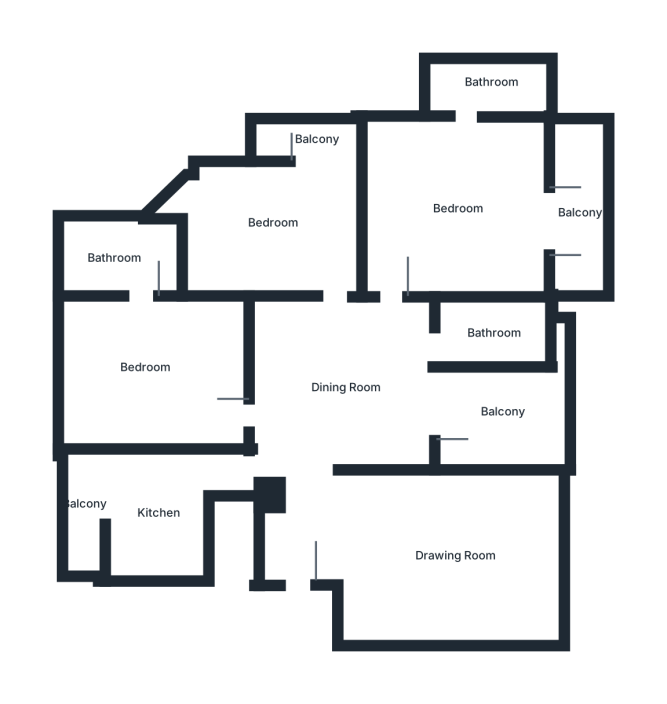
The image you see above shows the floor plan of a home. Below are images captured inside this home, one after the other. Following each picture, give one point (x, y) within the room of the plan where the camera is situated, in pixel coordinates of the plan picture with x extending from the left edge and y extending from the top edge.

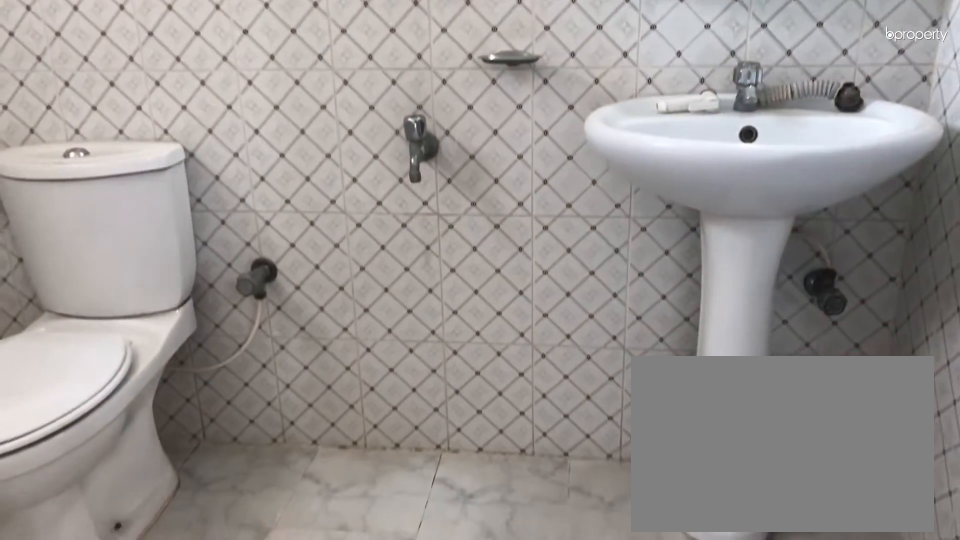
(113, 261)
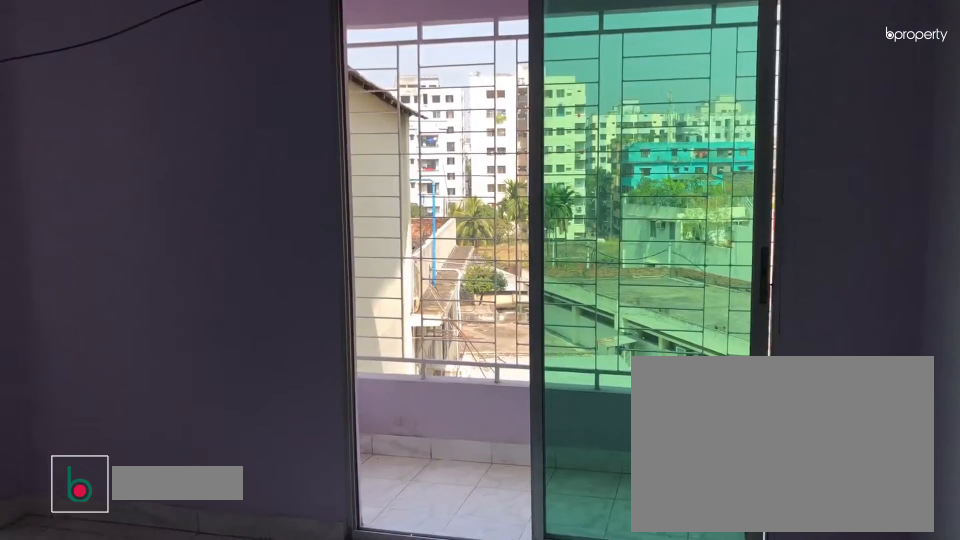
(274, 224)
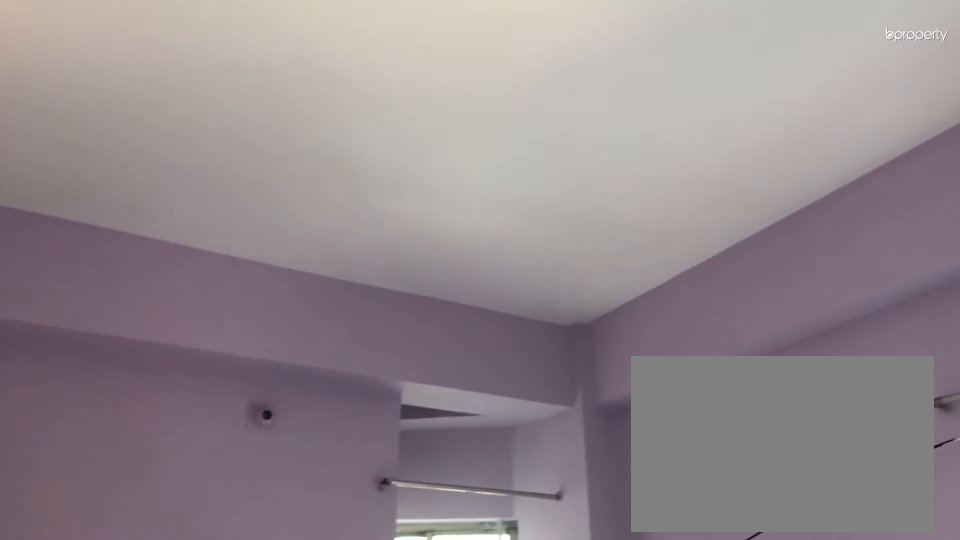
(274, 224)
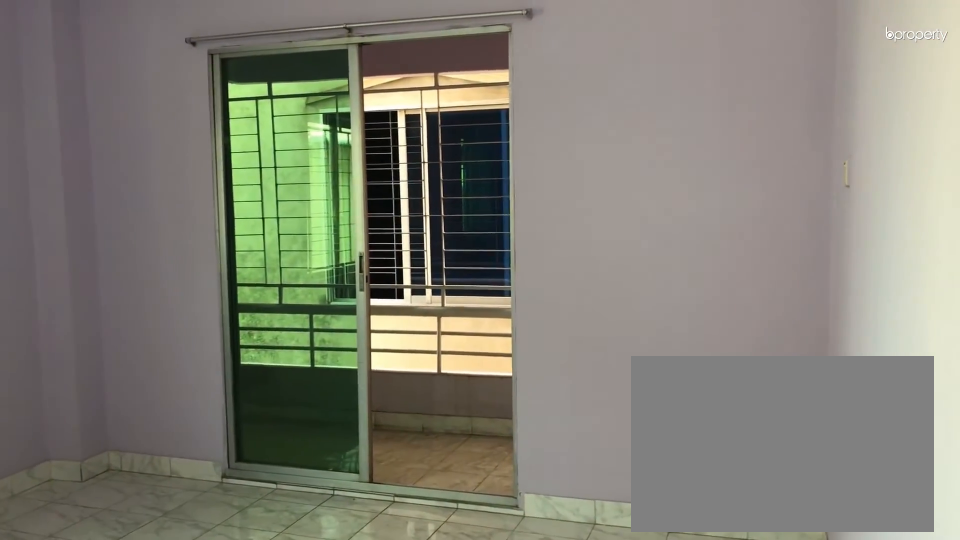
(453, 206)
